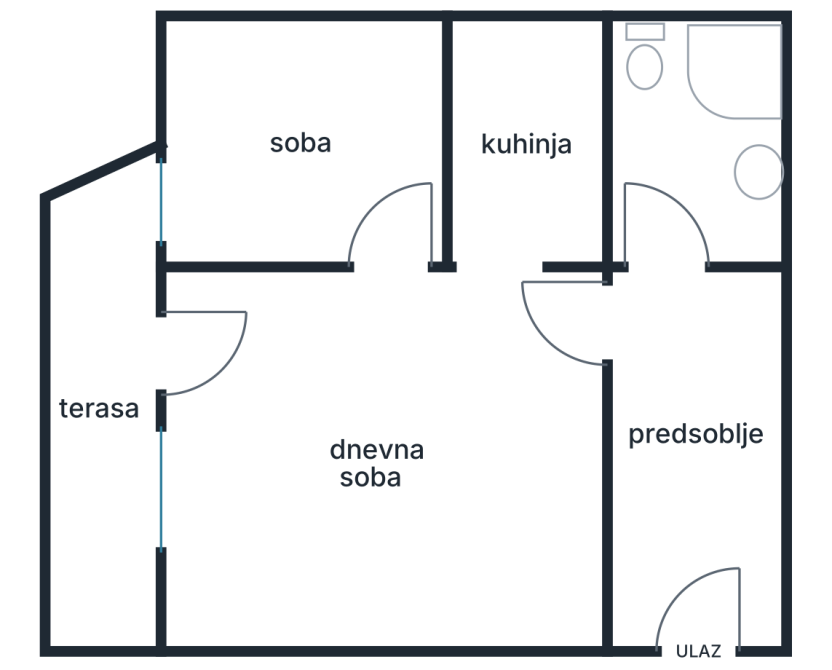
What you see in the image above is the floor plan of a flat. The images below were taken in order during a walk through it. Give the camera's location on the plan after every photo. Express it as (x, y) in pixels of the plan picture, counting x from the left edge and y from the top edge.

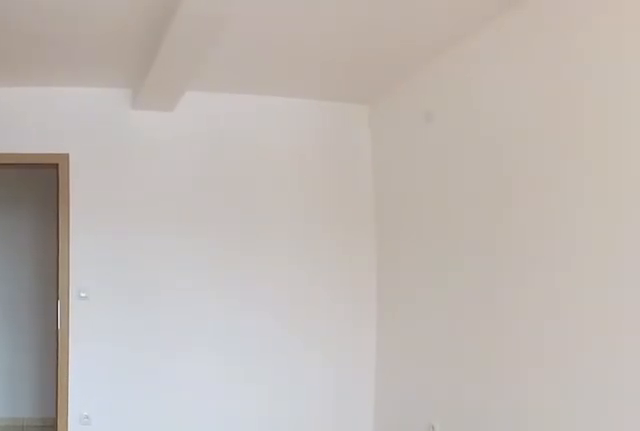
(161, 346)
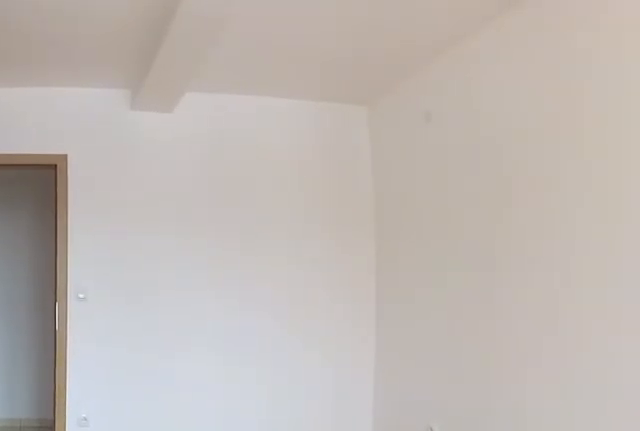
(161, 346)
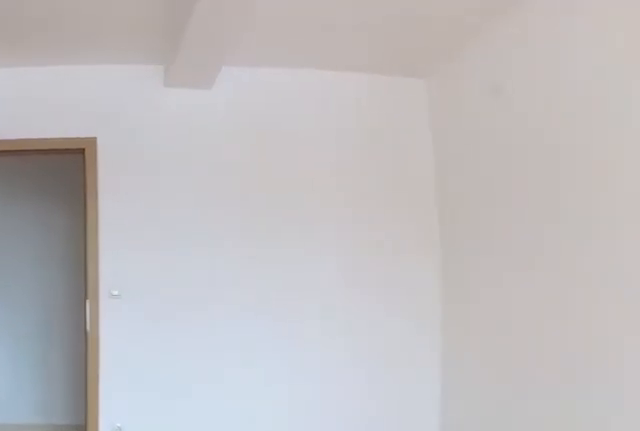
(203, 346)
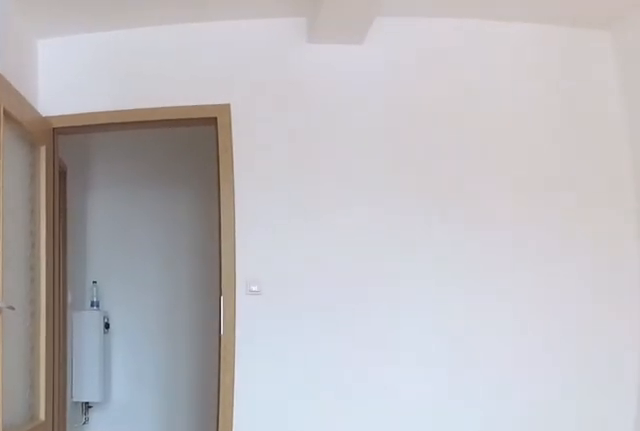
(263, 345)
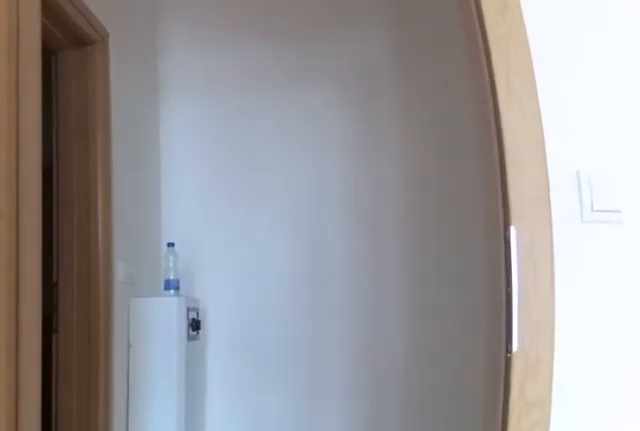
(465, 345)
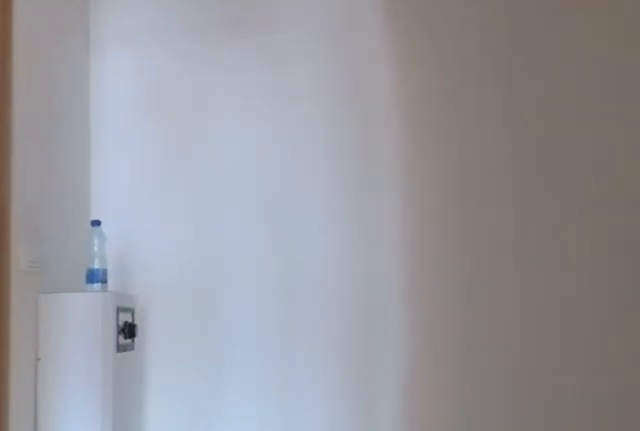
(524, 345)
